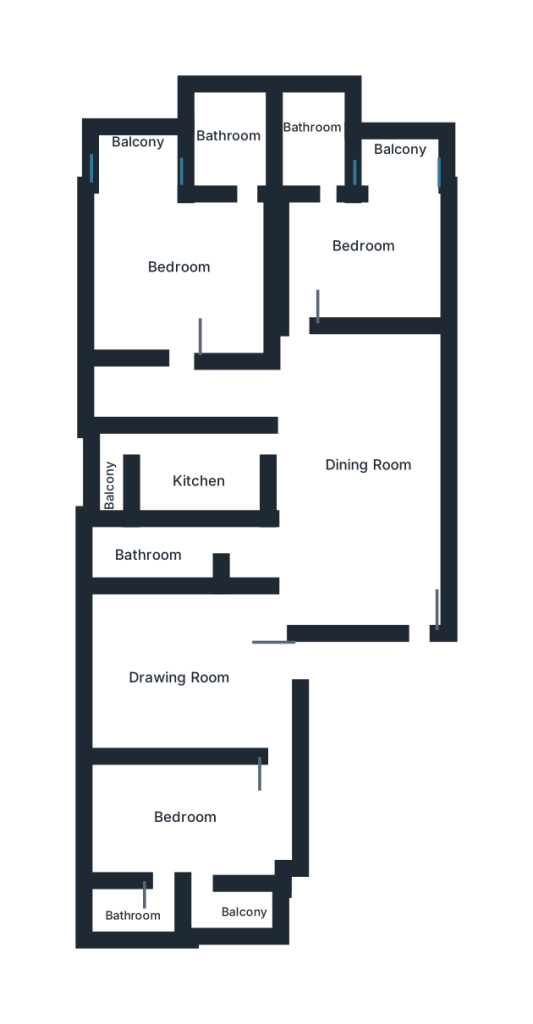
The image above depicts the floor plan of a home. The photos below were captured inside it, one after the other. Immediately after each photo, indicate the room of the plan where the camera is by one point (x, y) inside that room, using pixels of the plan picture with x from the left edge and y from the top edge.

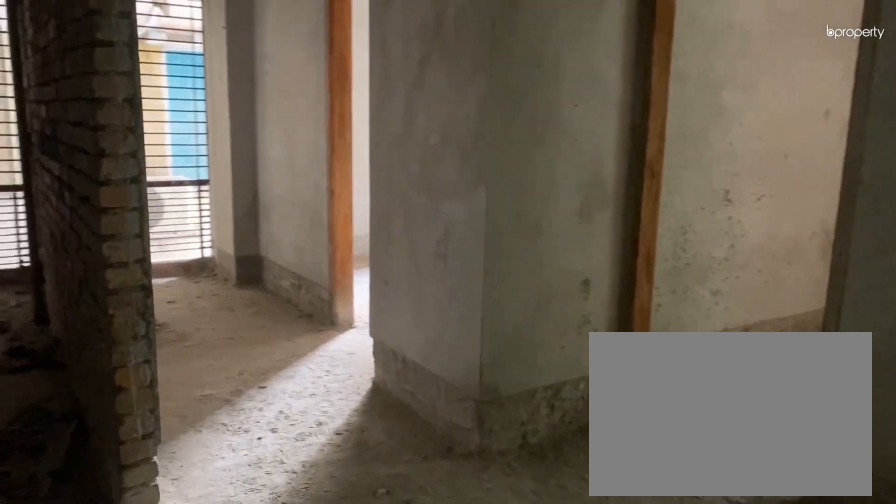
(367, 464)
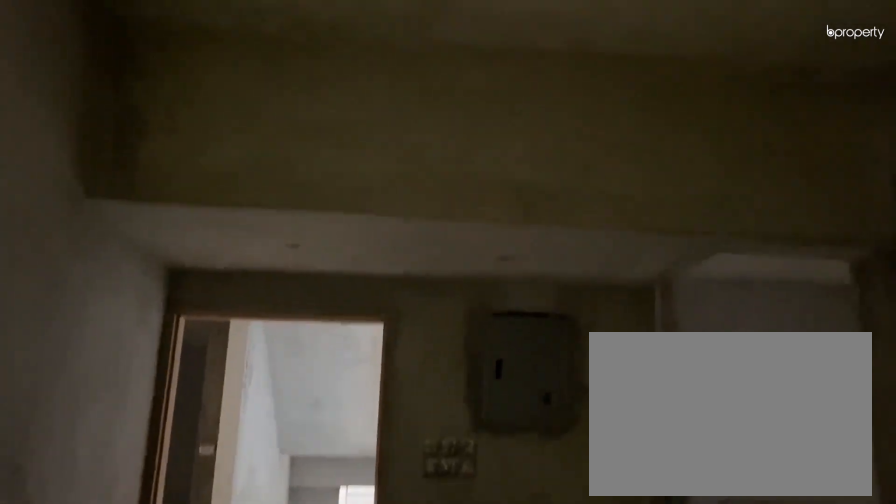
(367, 464)
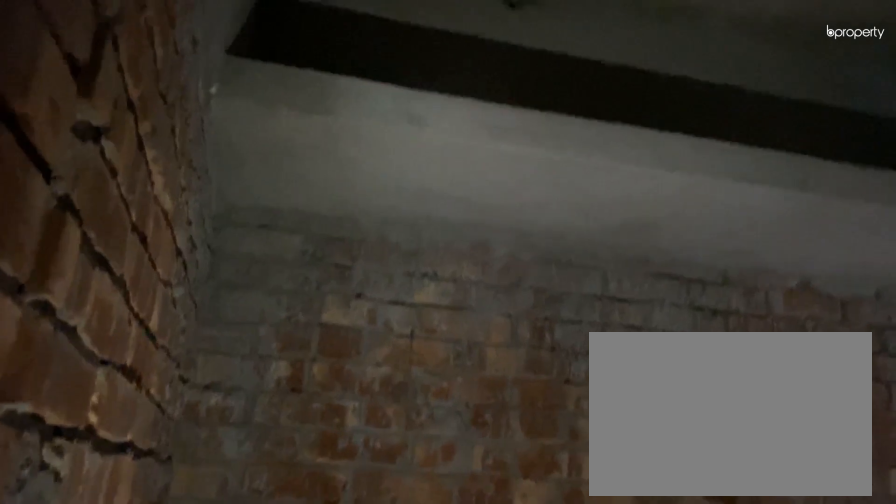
(206, 477)
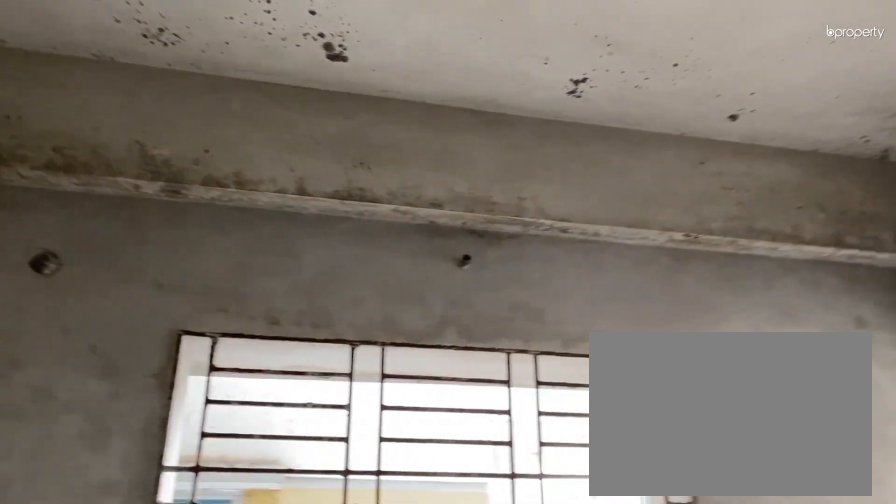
(172, 275)
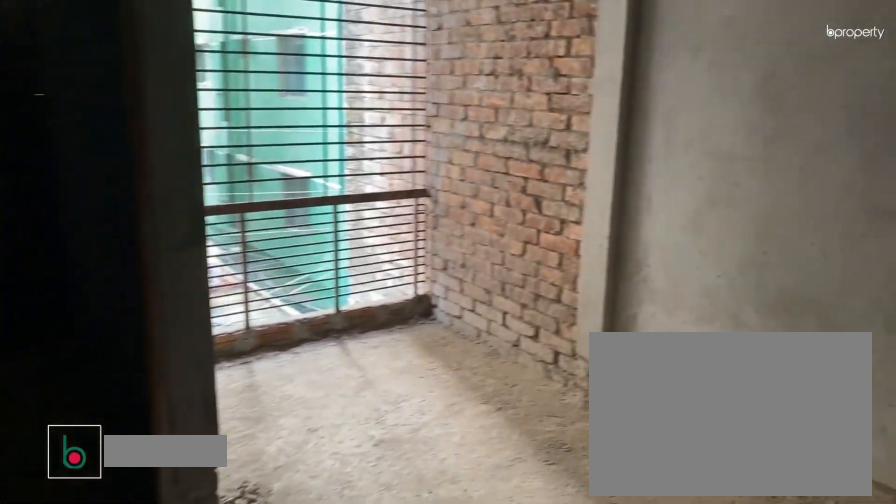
(373, 250)
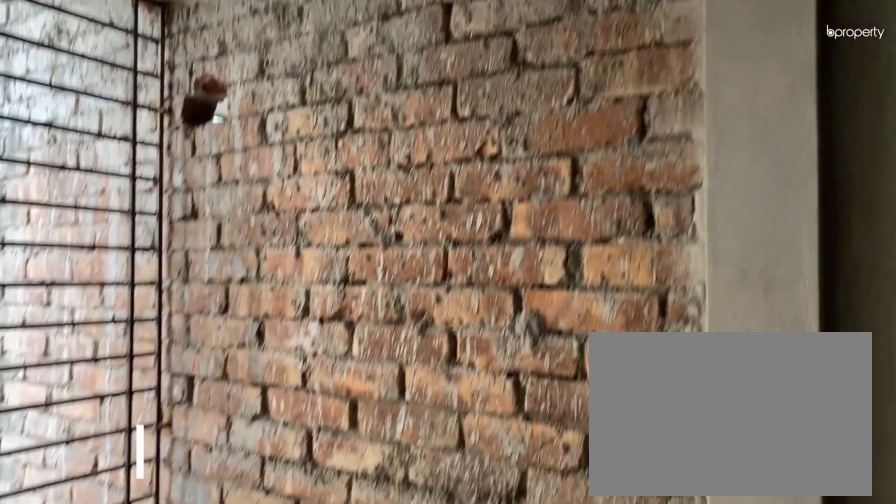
(397, 154)
